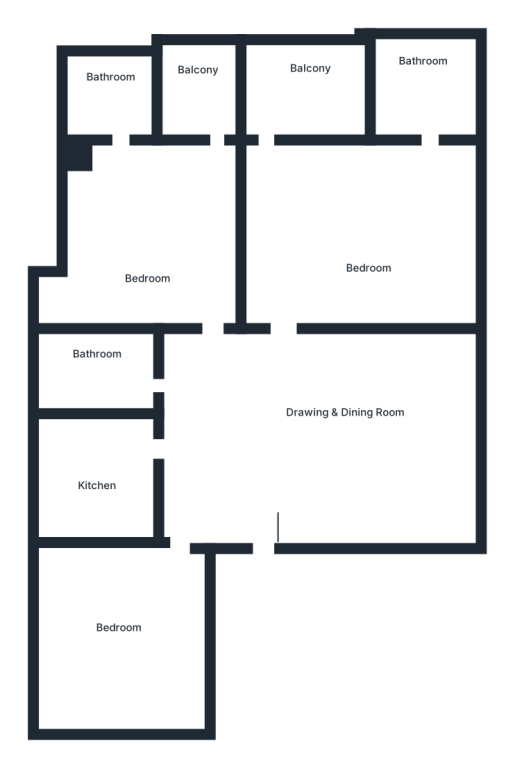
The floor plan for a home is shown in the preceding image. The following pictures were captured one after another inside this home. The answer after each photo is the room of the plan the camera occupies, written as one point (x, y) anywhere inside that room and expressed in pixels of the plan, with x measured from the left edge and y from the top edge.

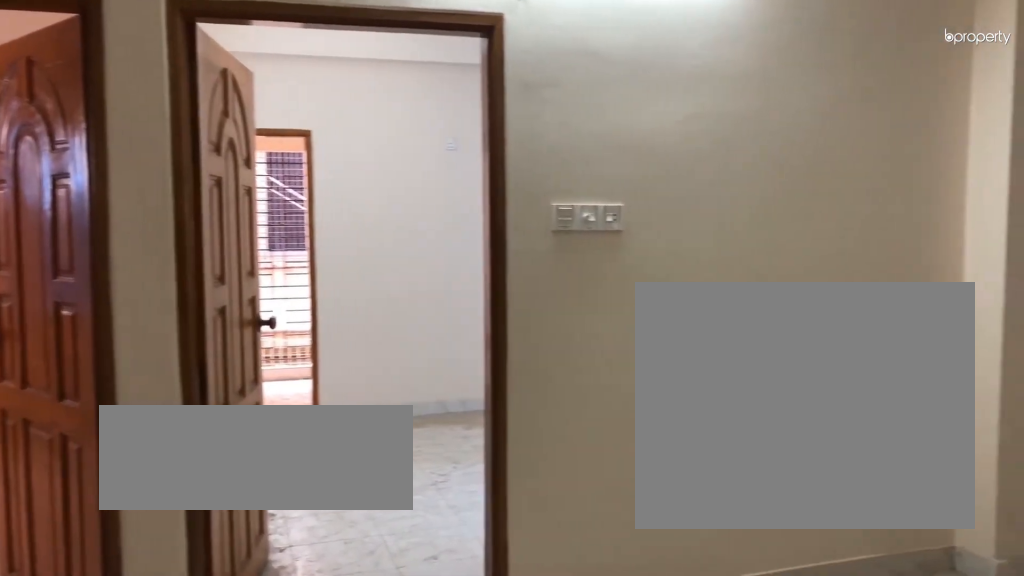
(310, 413)
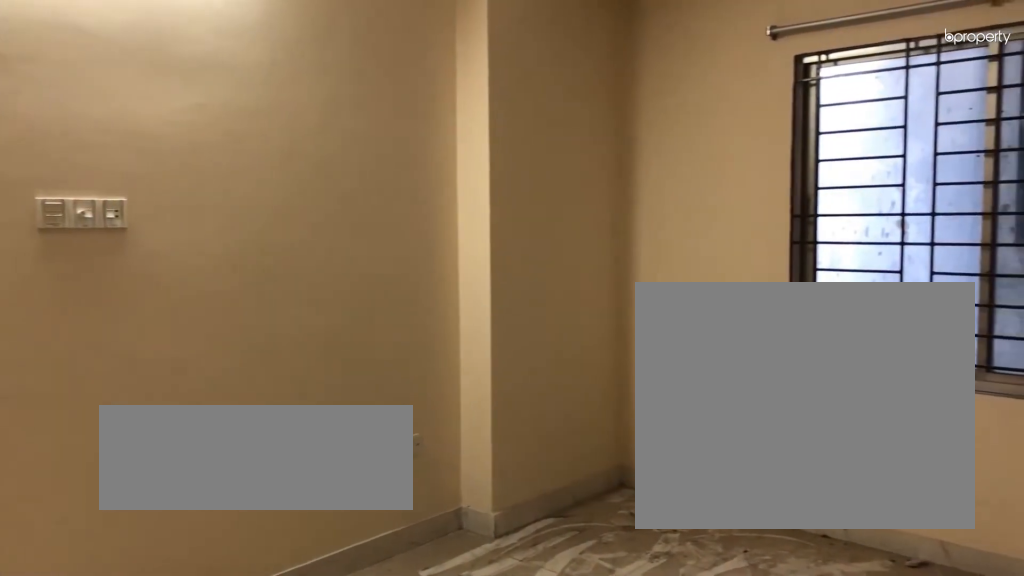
(310, 413)
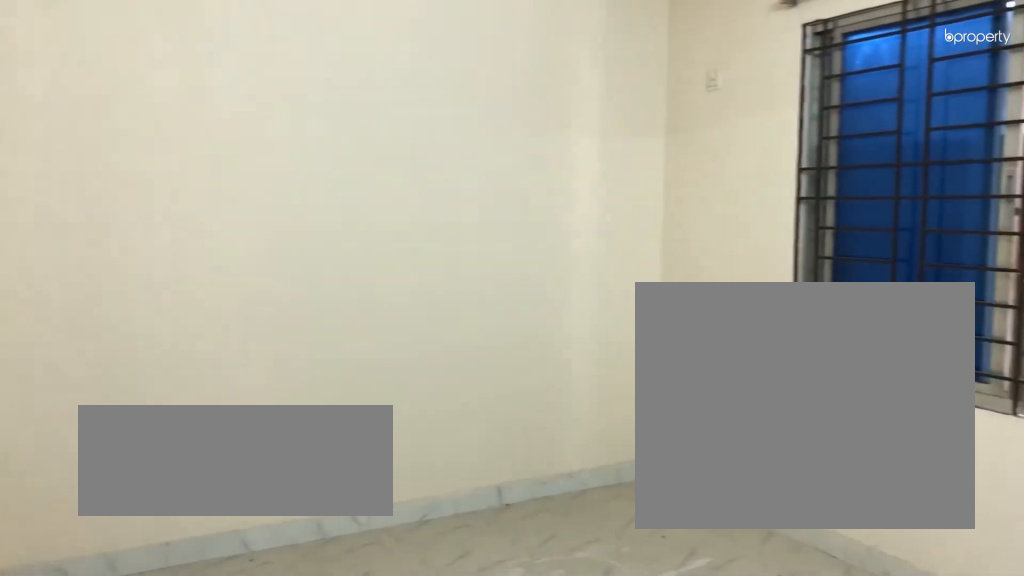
(127, 616)
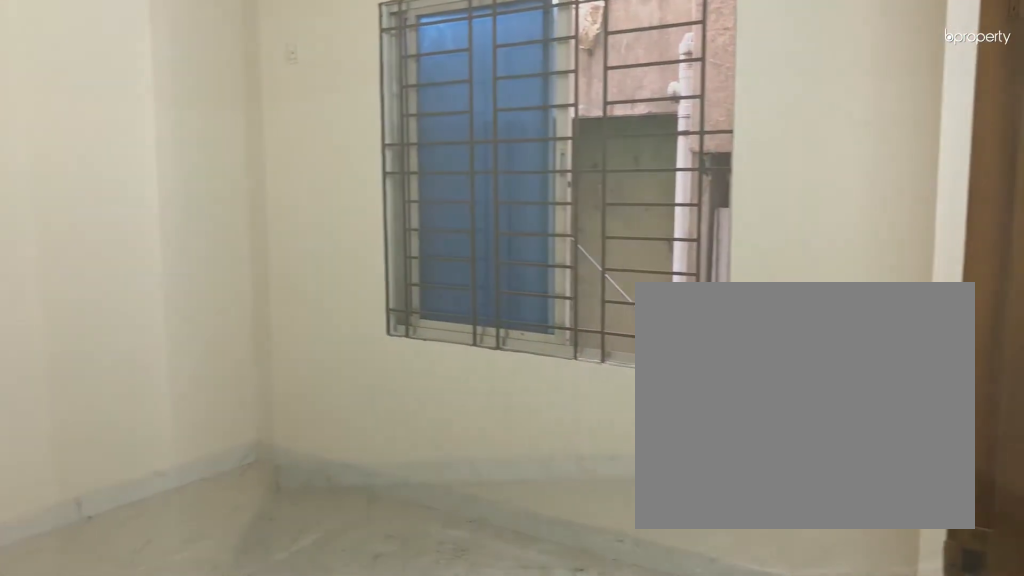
(127, 616)
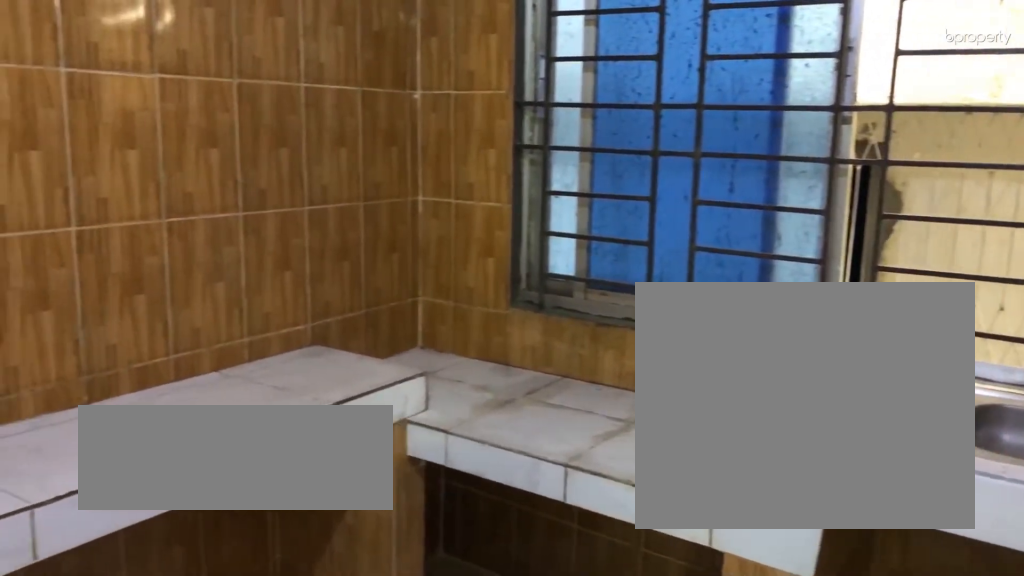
(94, 466)
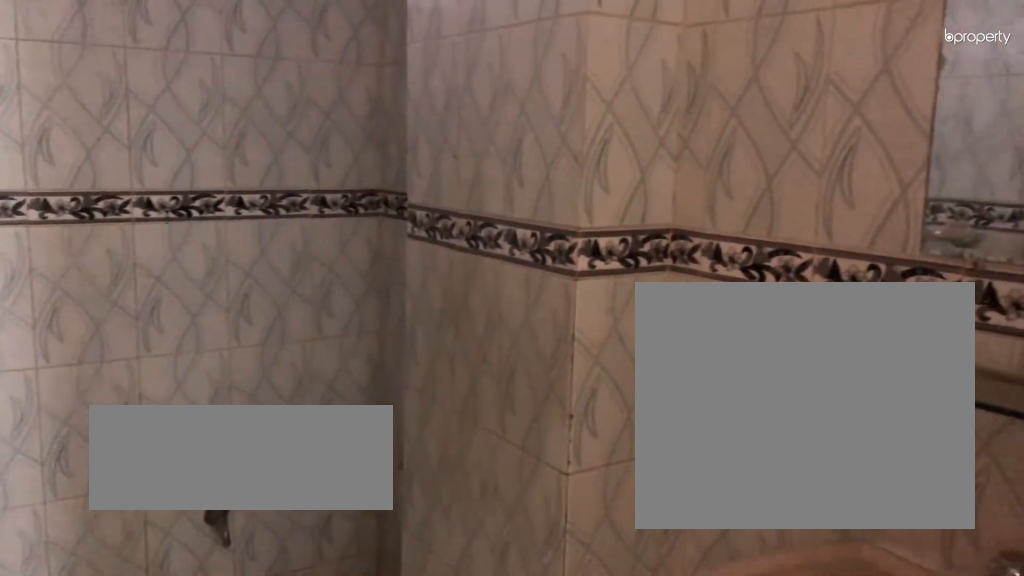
(98, 366)
